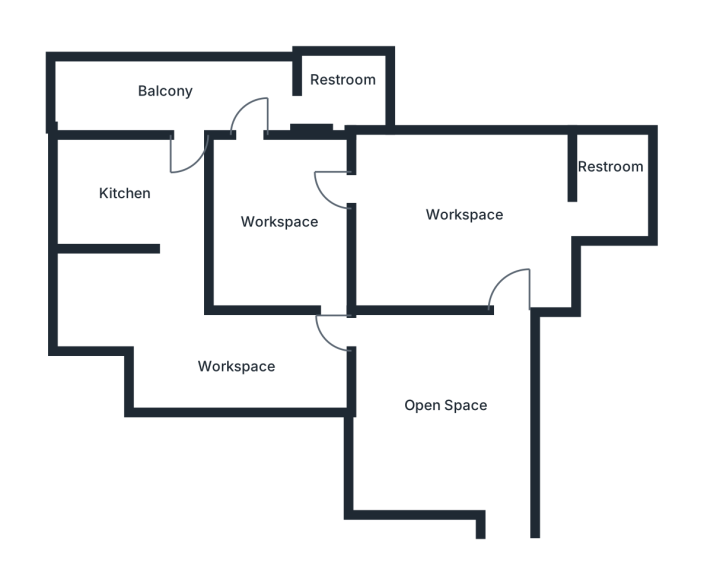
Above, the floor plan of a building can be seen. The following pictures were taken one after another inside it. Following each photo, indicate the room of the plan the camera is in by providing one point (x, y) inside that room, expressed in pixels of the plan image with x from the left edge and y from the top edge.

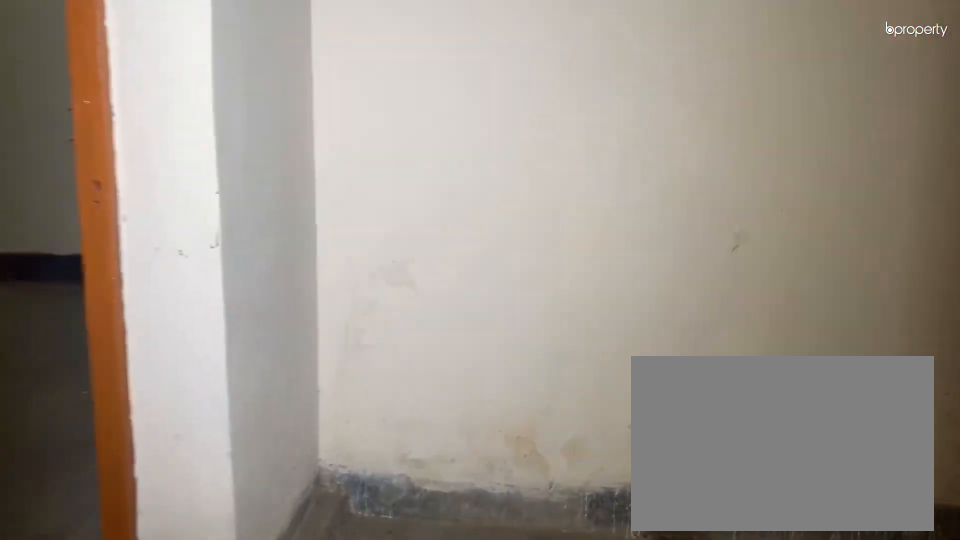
(280, 369)
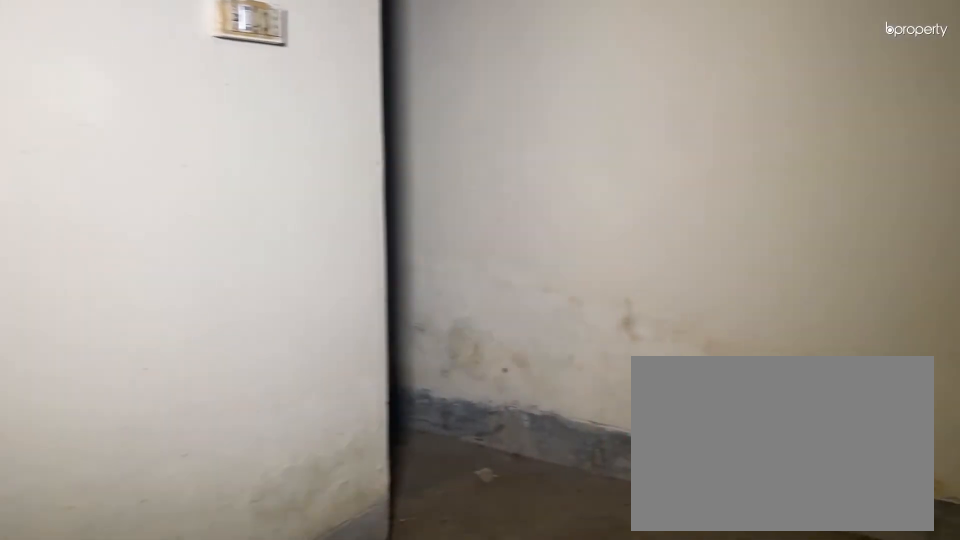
(187, 350)
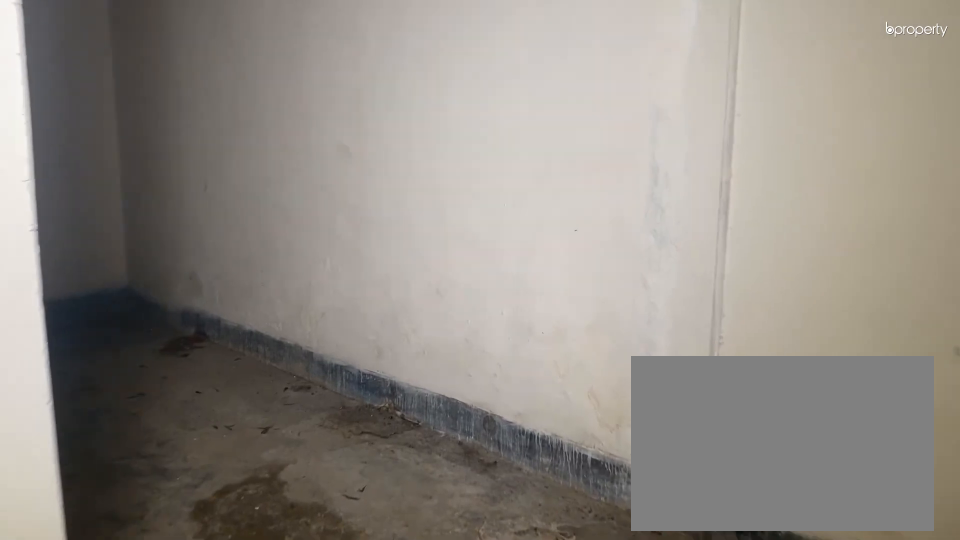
(265, 367)
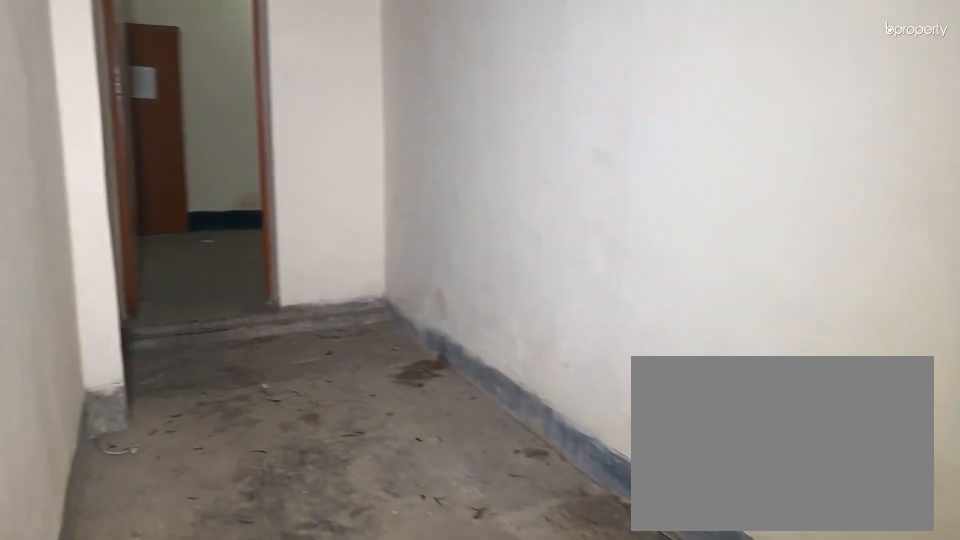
(265, 367)
